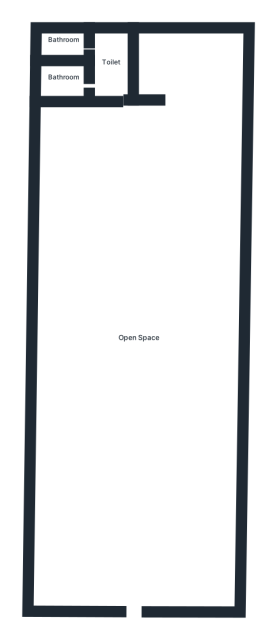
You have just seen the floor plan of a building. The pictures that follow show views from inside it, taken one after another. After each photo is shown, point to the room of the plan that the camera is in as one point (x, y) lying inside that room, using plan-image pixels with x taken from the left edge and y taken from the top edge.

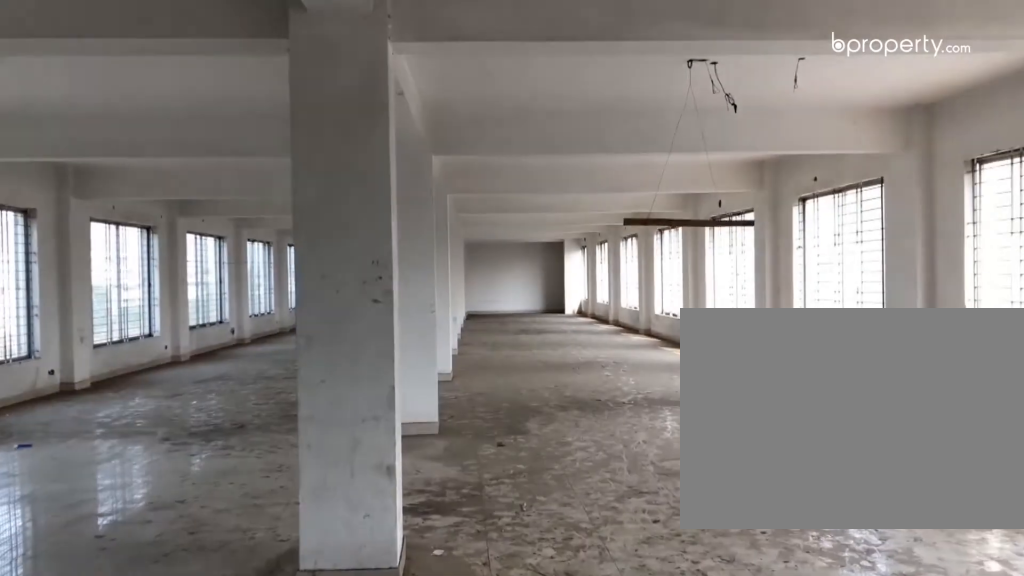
(138, 602)
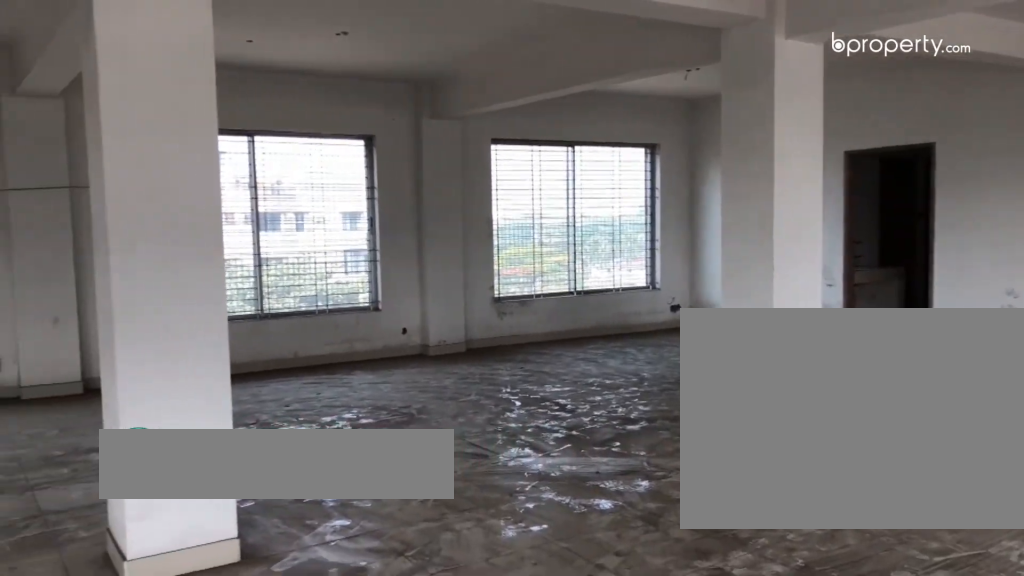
(135, 308)
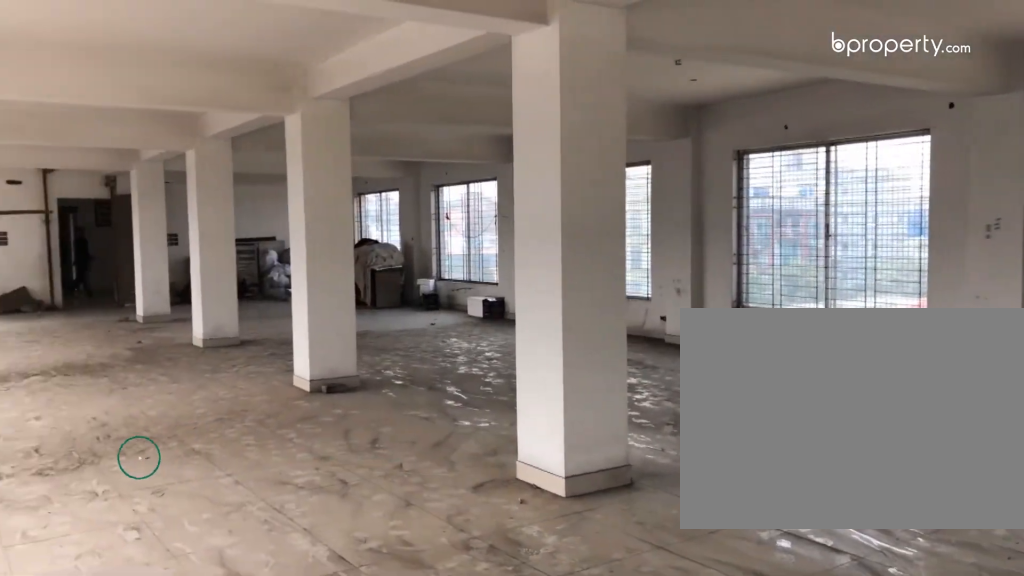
(135, 308)
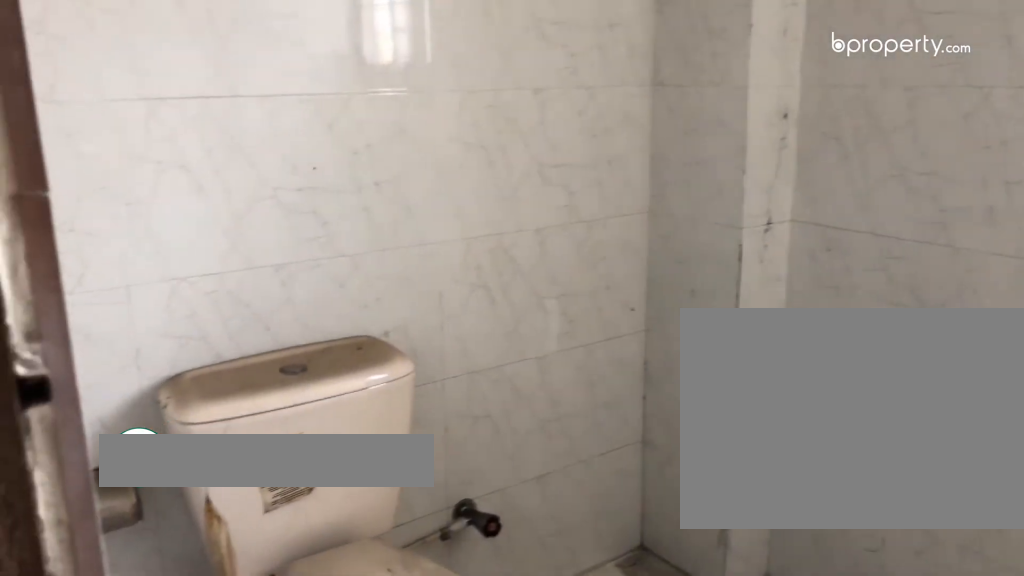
(62, 82)
